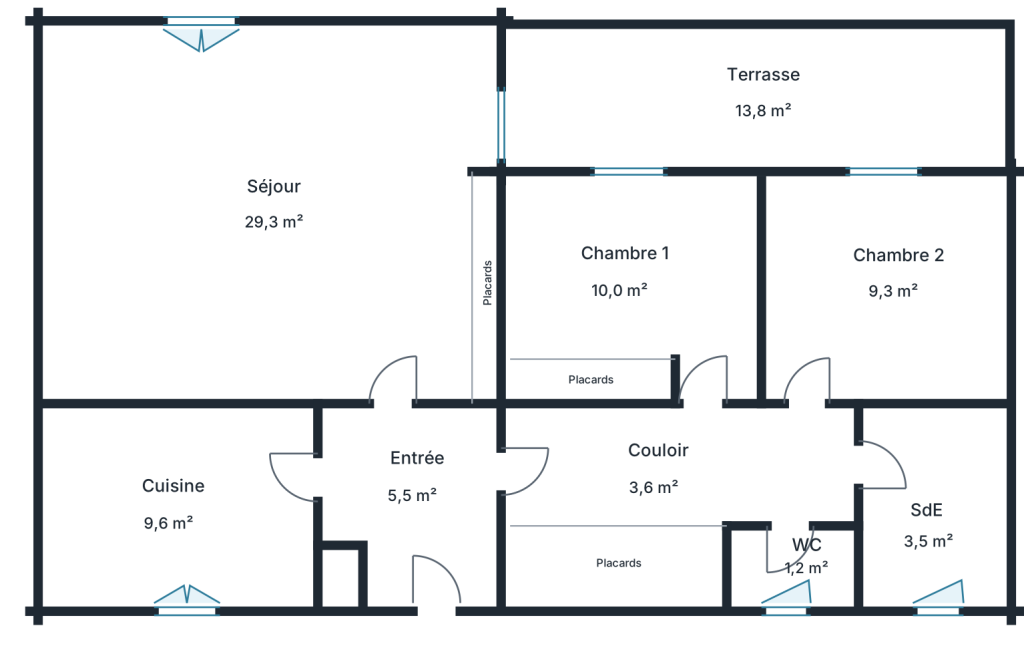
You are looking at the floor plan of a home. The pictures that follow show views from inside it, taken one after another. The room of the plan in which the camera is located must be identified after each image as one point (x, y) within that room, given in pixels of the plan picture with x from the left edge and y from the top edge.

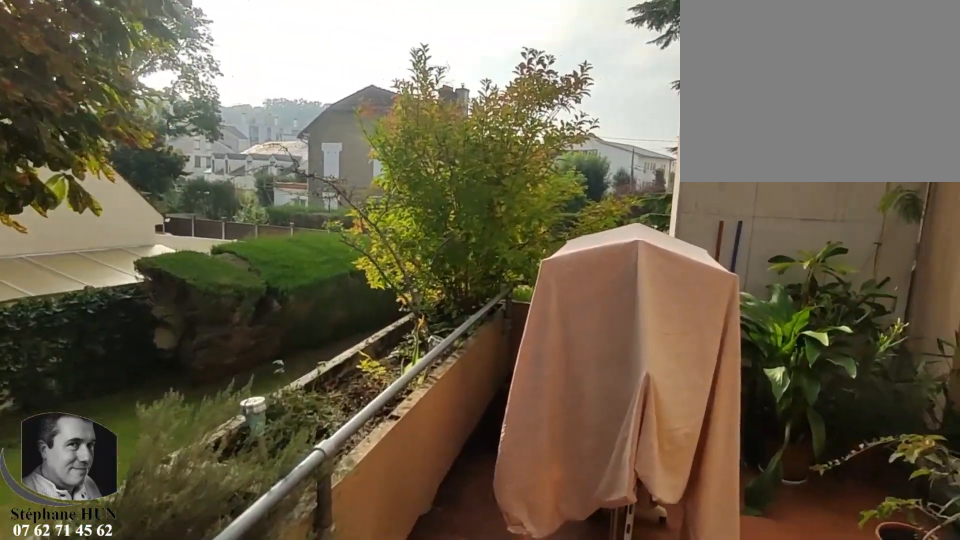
(760, 90)
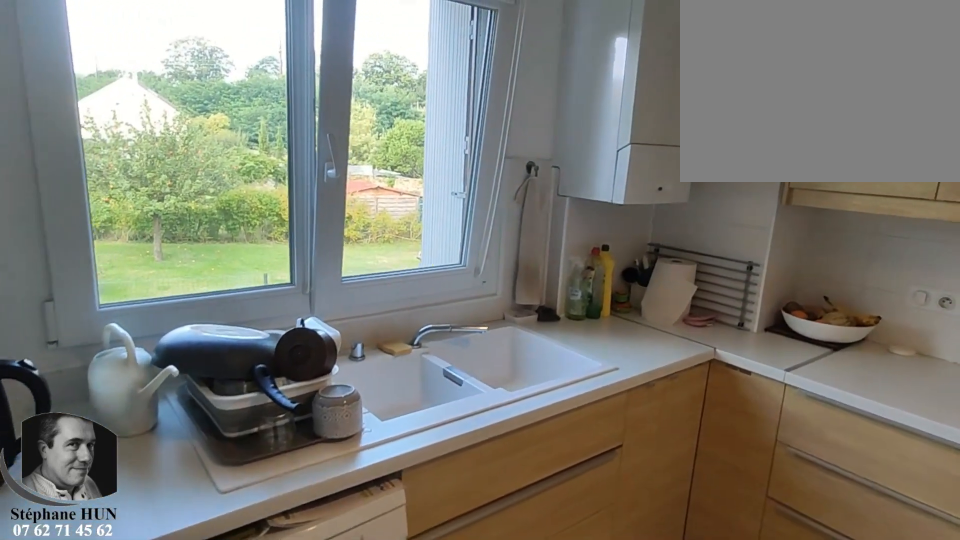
(177, 505)
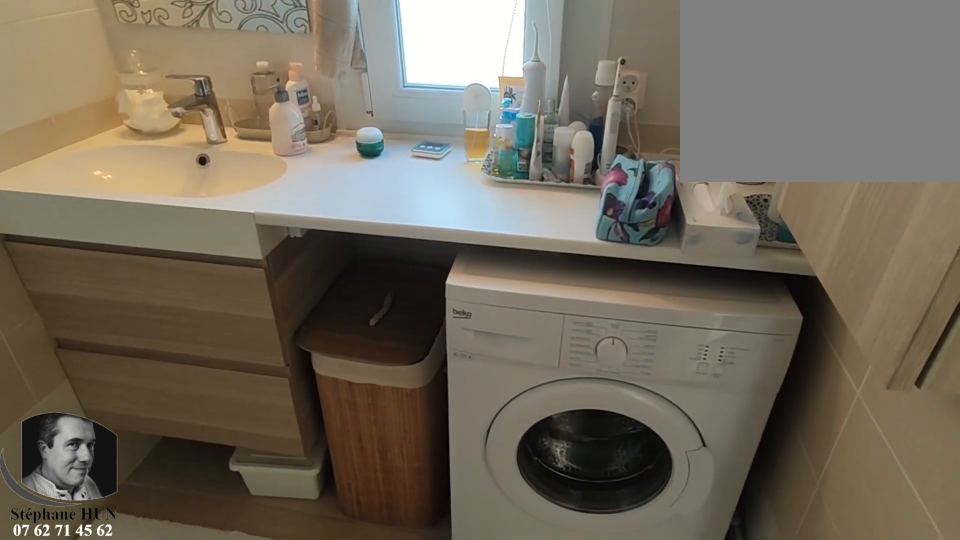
(931, 506)
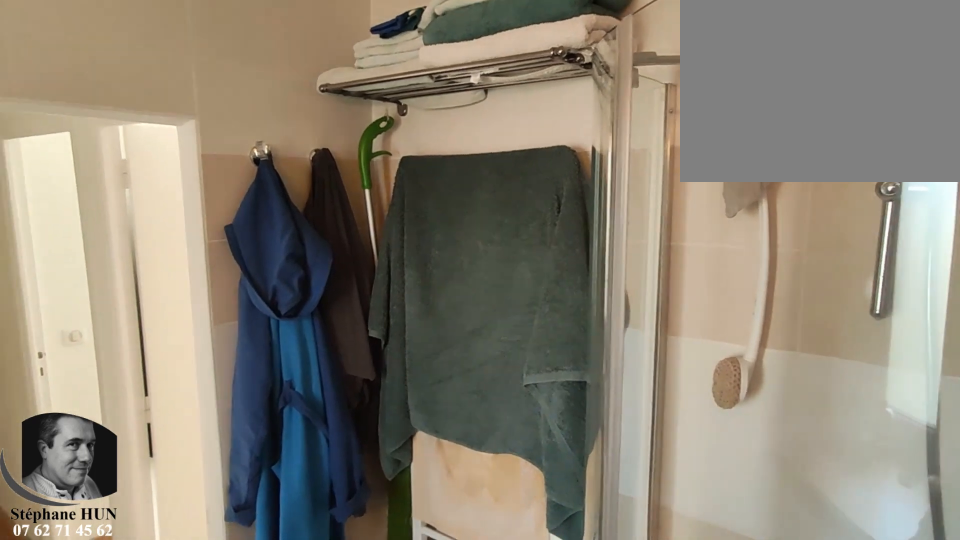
(931, 506)
